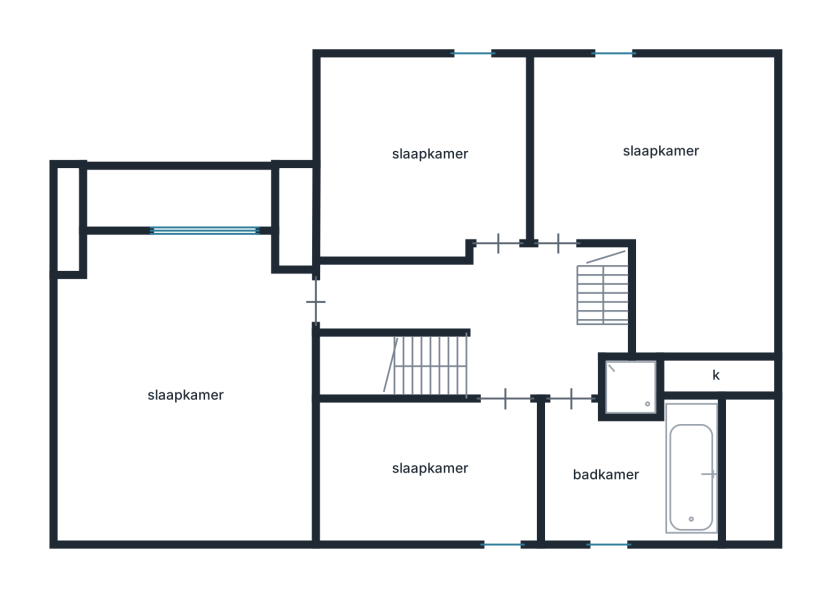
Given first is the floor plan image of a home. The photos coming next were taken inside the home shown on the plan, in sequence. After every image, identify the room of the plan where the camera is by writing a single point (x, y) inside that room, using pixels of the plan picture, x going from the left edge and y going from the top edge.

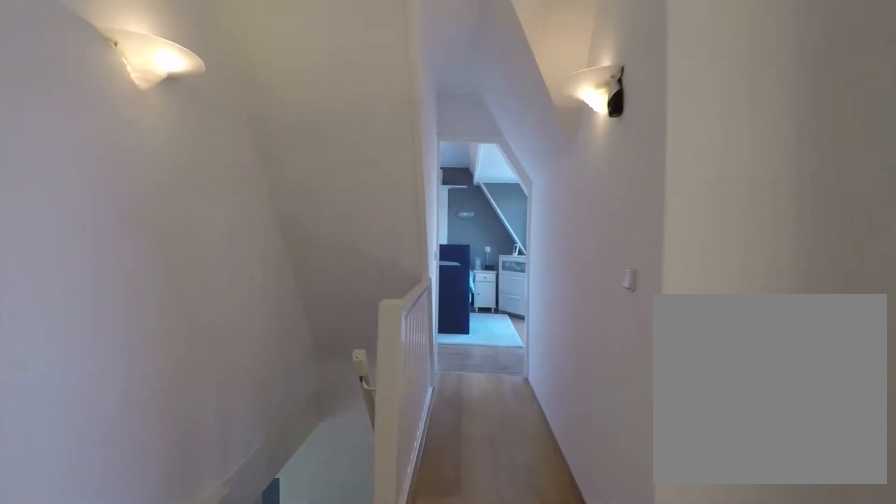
(489, 316)
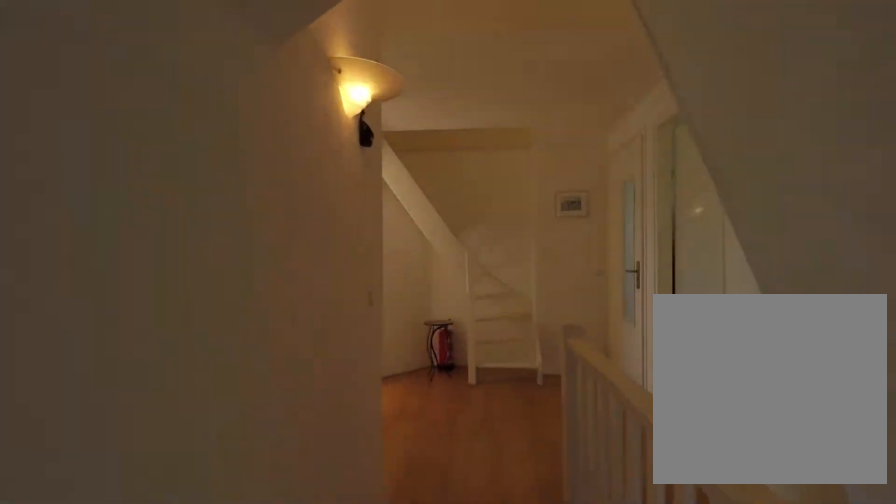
(489, 316)
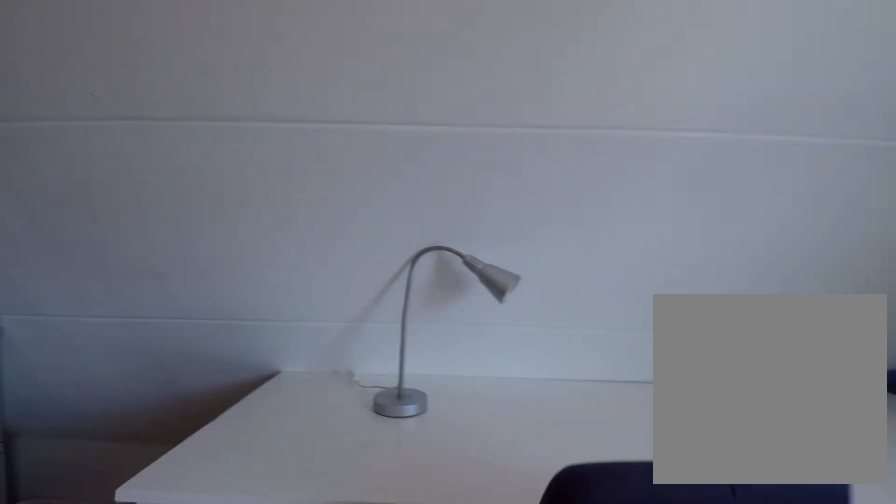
(422, 159)
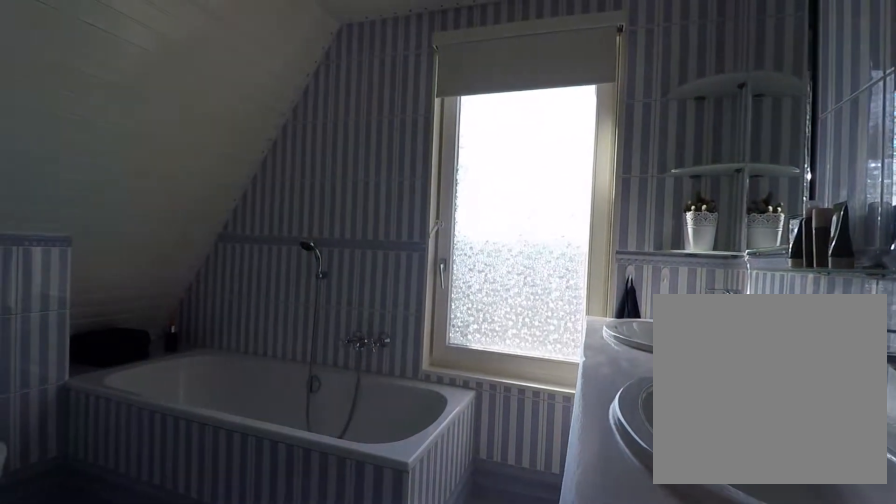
(632, 463)
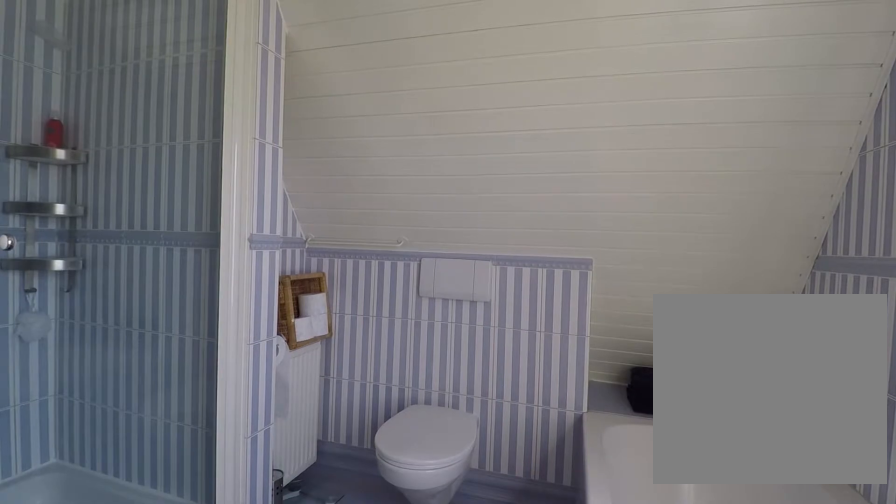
(632, 463)
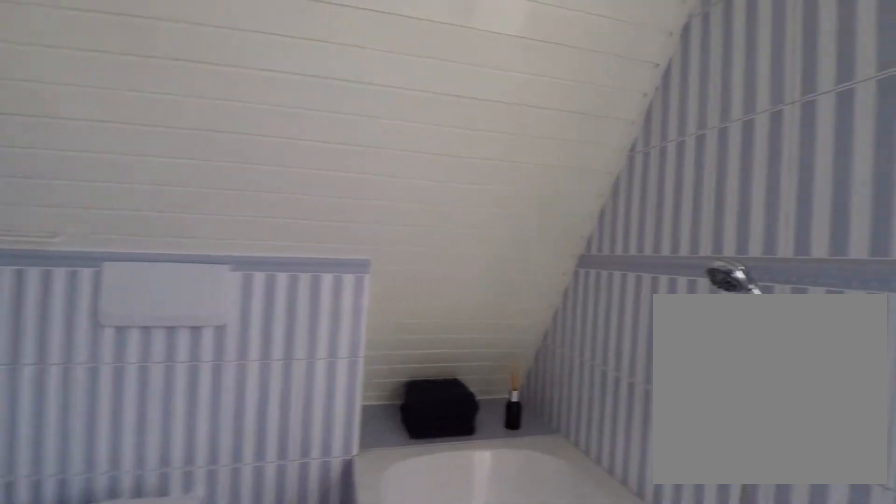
(632, 463)
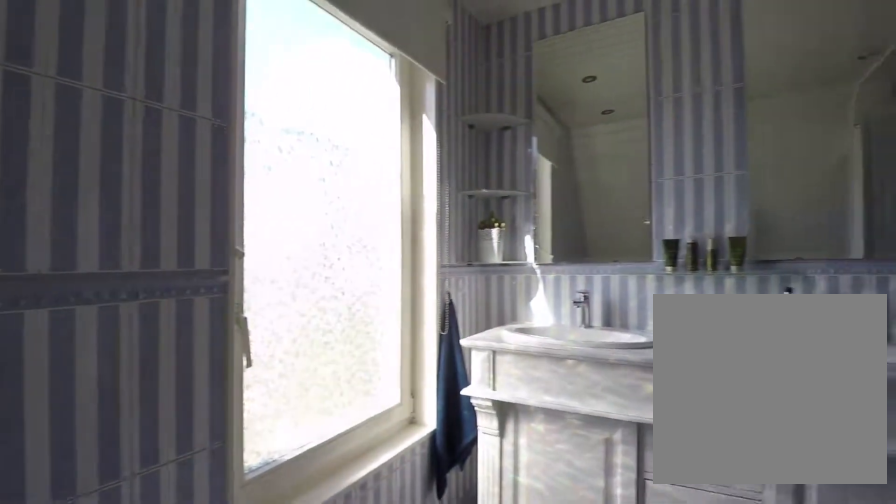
(632, 463)
